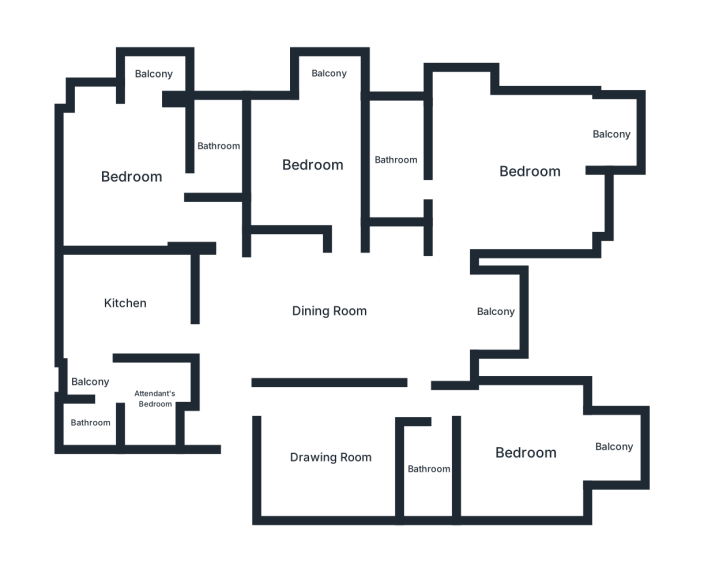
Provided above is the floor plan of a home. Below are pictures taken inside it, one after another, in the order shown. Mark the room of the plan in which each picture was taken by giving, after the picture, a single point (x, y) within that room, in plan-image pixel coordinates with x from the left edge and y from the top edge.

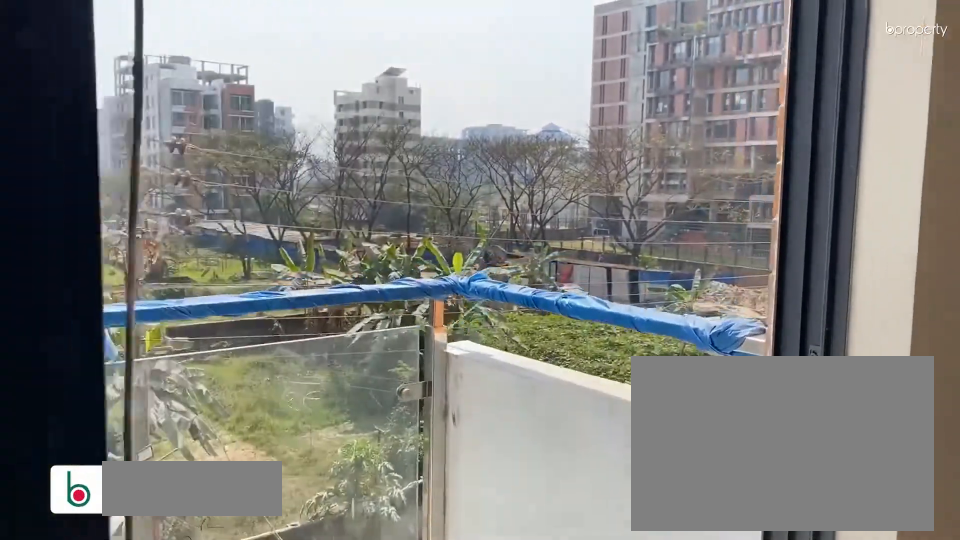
(616, 446)
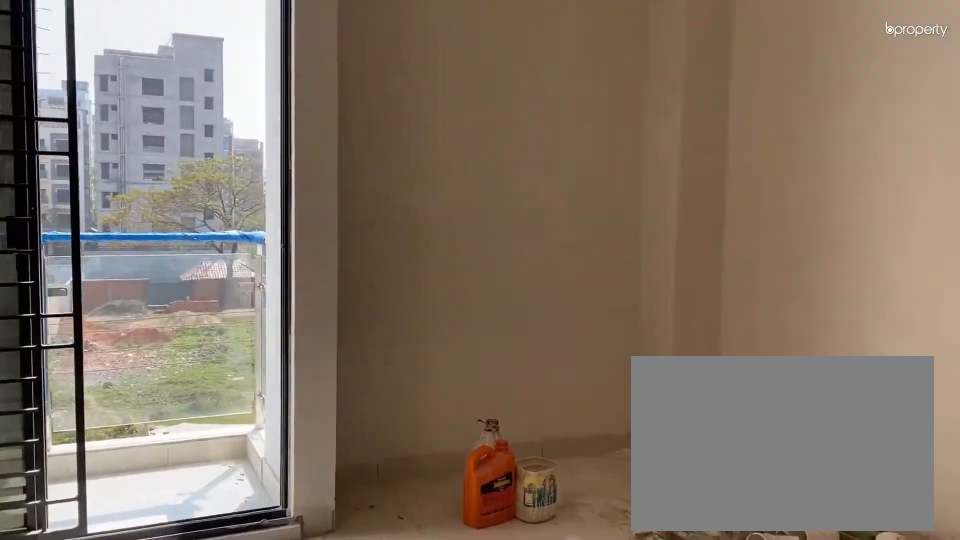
(528, 170)
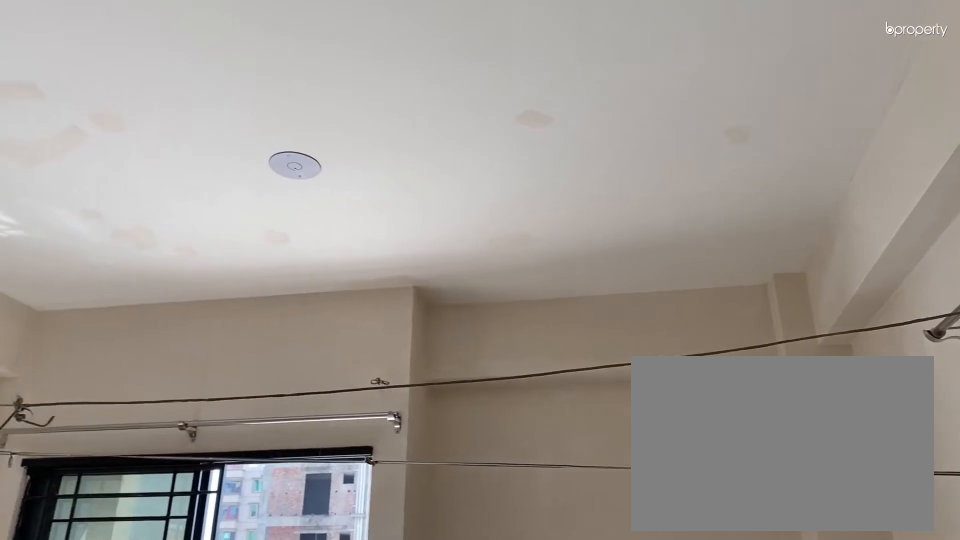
(528, 169)
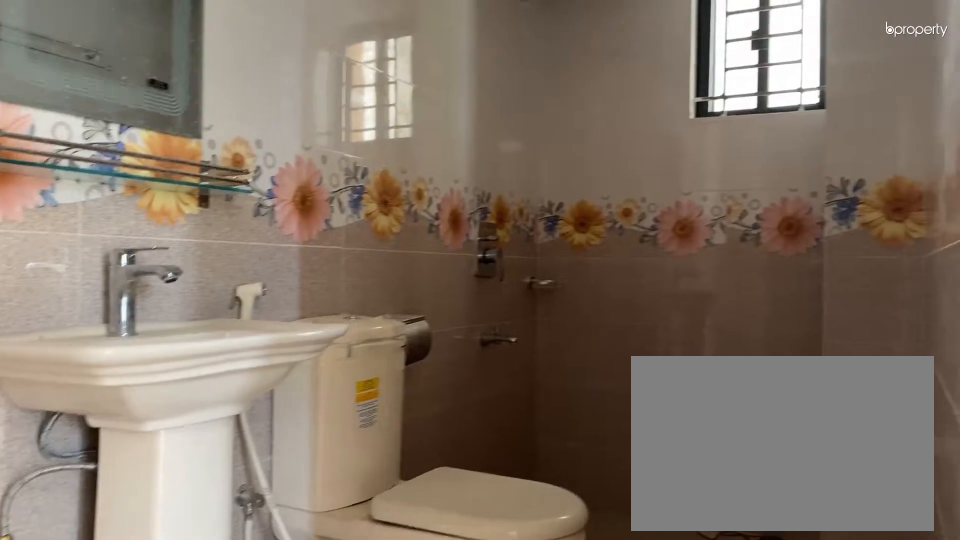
(397, 159)
